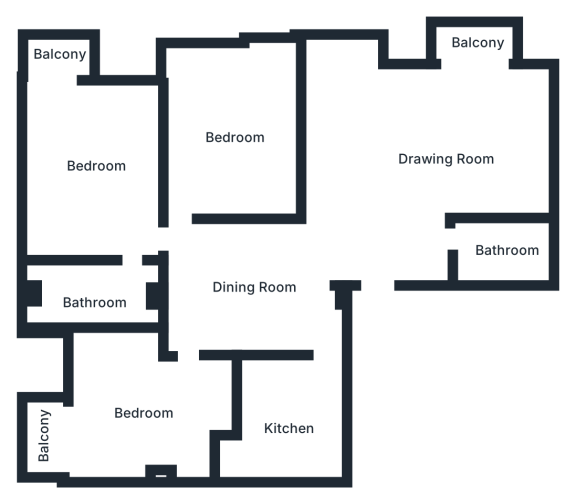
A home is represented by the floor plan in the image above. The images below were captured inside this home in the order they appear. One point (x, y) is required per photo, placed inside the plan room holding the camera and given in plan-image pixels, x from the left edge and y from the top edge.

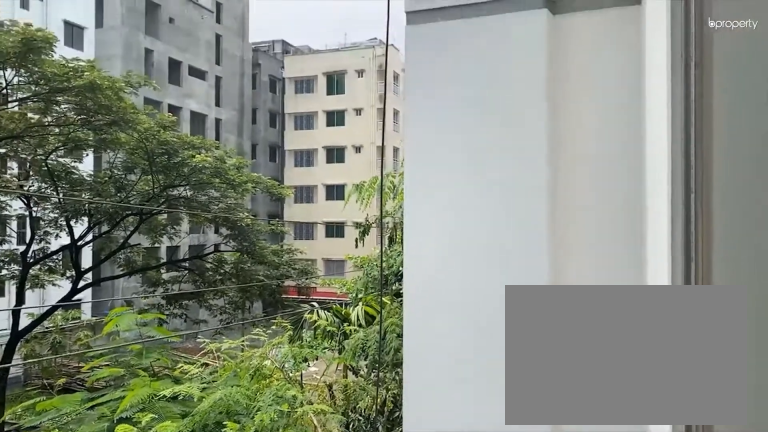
(473, 43)
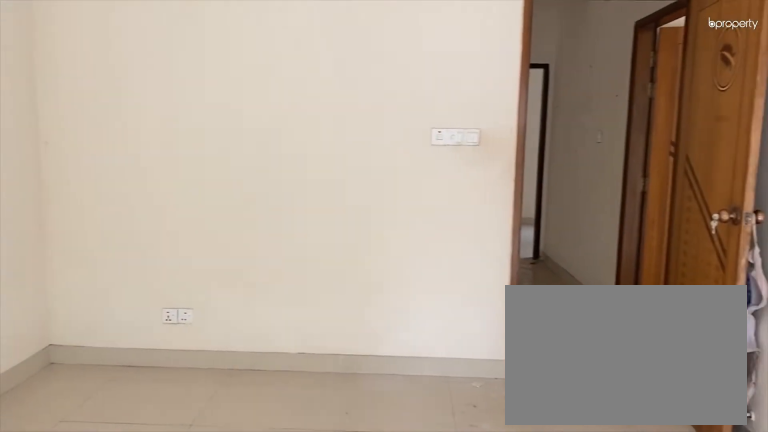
(238, 138)
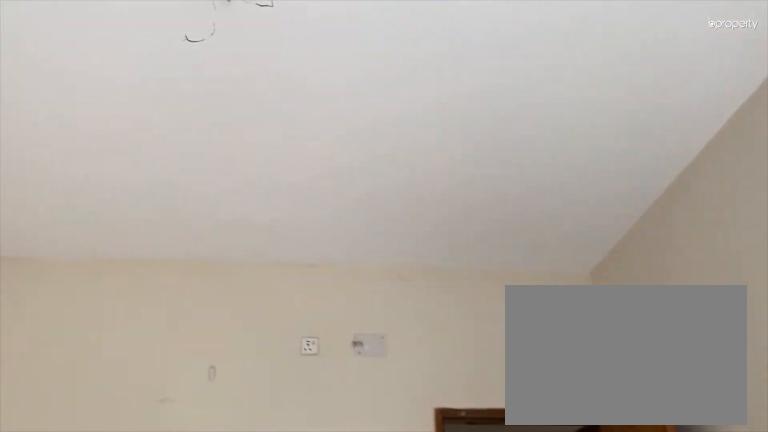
(238, 138)
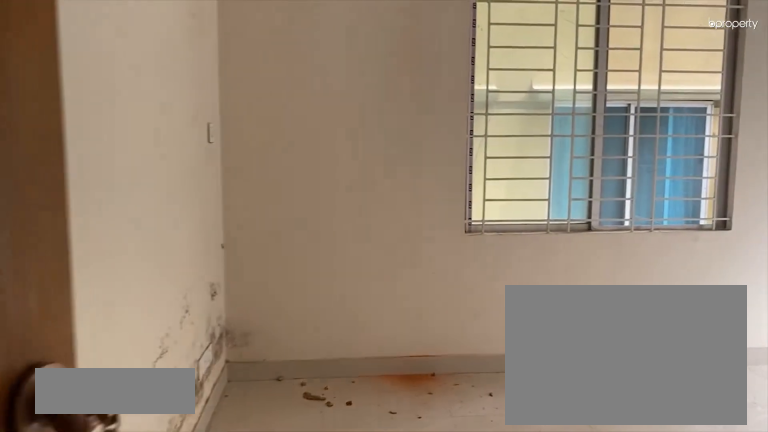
(101, 168)
